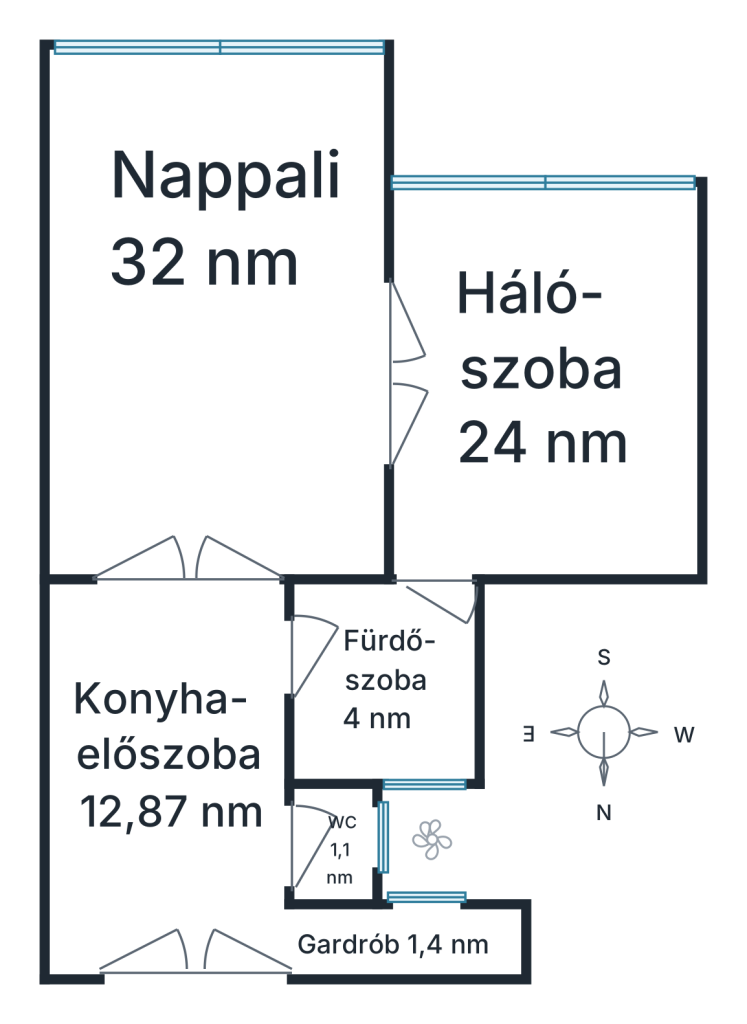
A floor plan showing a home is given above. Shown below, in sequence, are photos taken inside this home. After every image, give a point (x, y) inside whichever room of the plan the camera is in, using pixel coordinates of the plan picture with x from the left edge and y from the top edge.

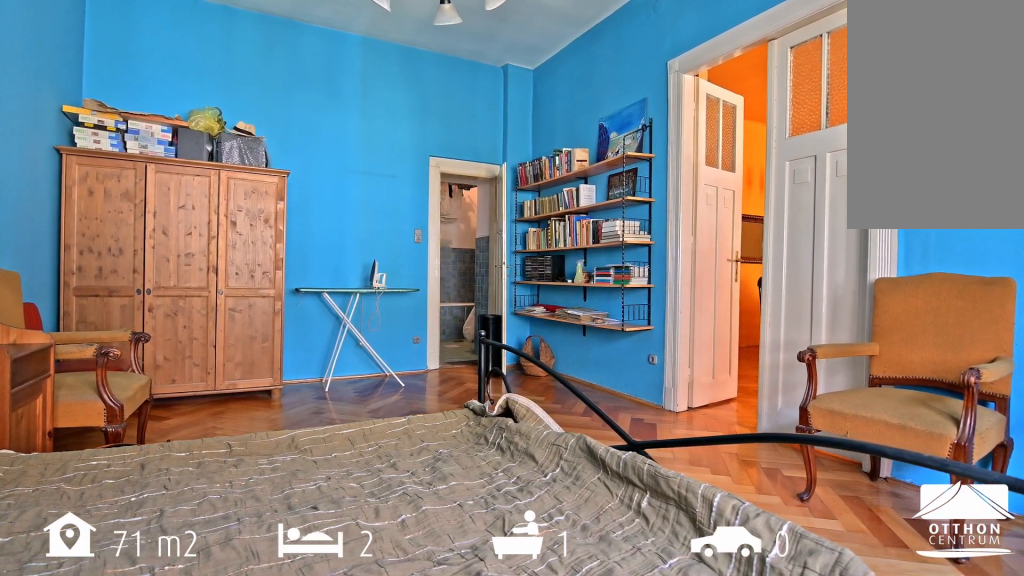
(553, 383)
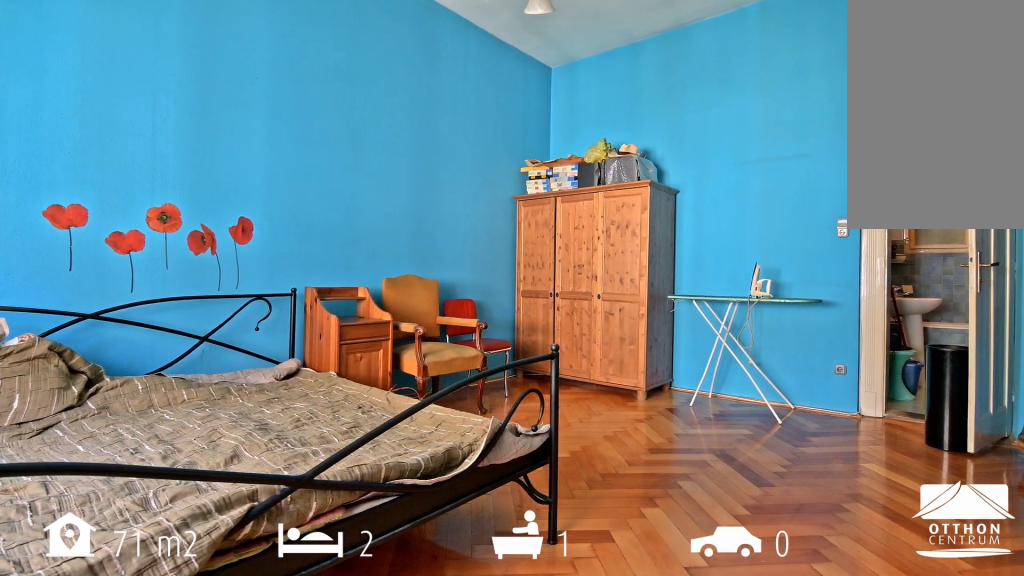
(553, 383)
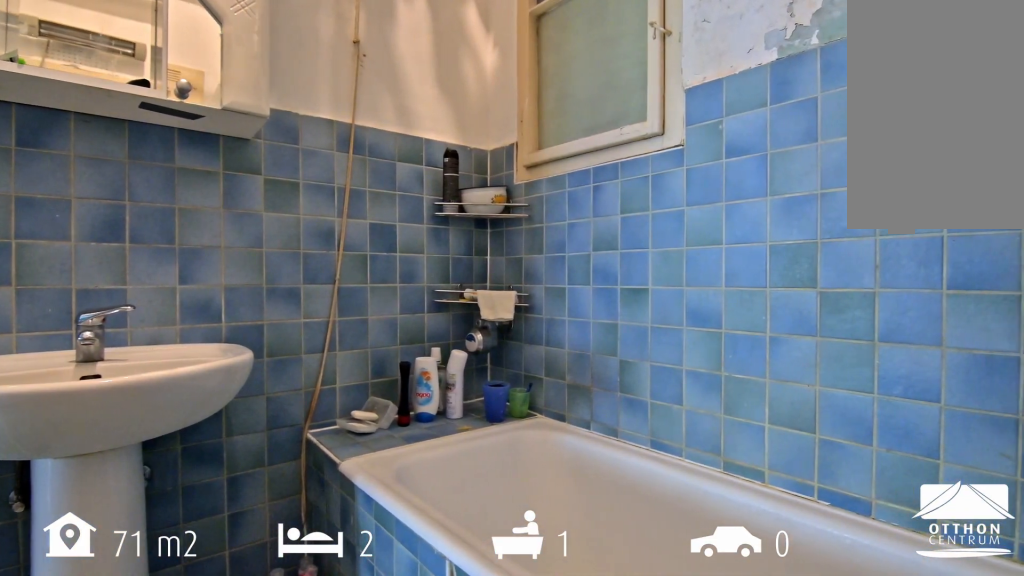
(384, 679)
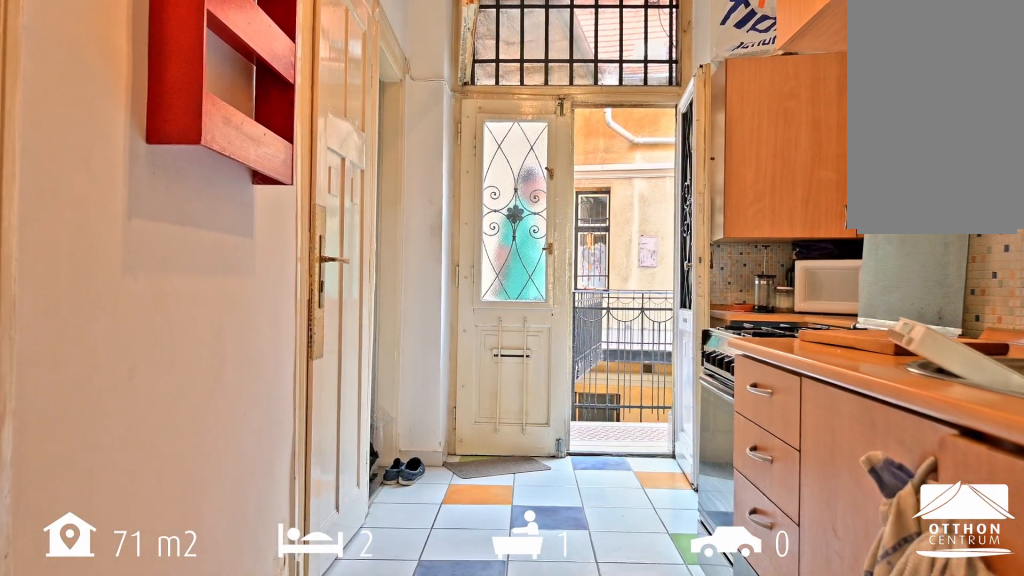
(158, 775)
